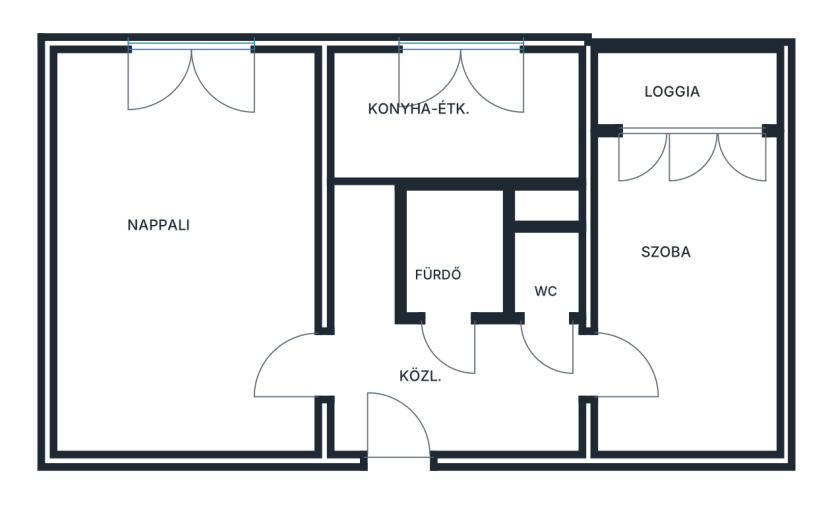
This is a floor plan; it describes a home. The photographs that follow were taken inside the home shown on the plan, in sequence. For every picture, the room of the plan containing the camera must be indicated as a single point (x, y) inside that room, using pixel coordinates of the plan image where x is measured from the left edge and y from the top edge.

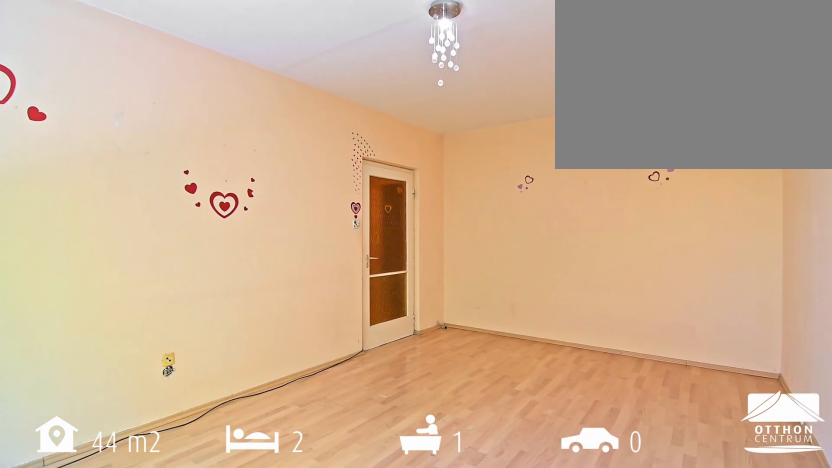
(161, 256)
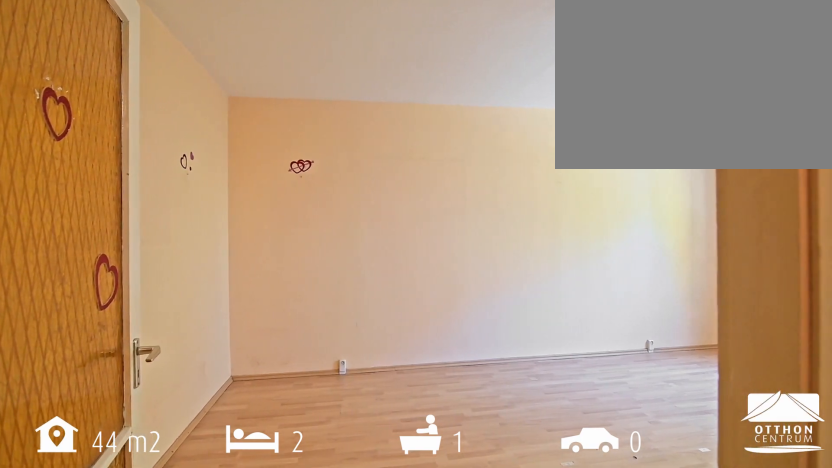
(161, 256)
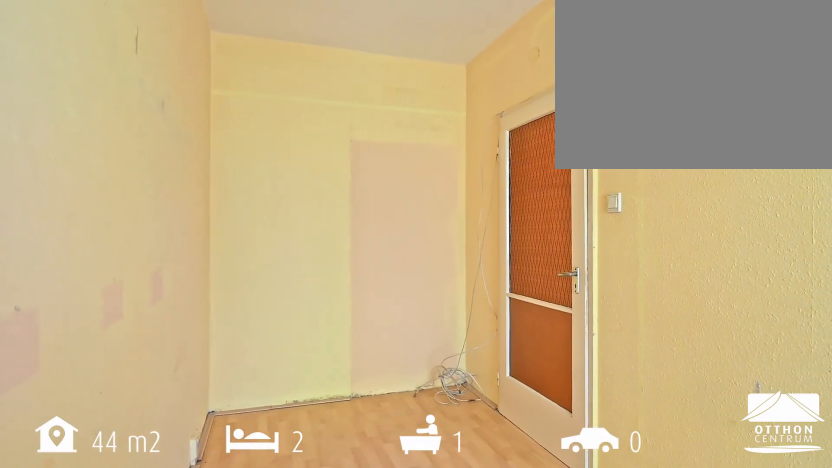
(673, 286)
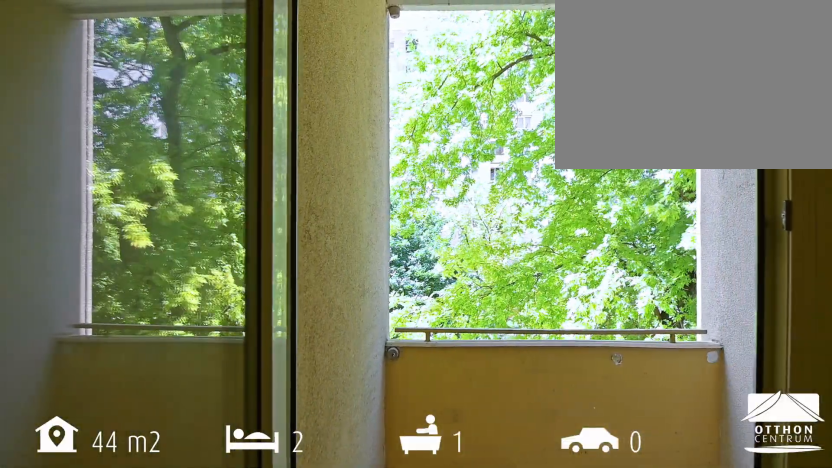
(748, 93)
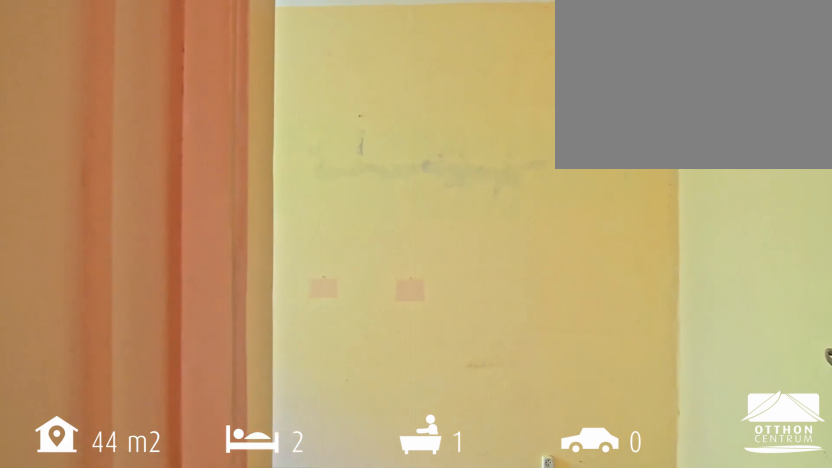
(673, 278)
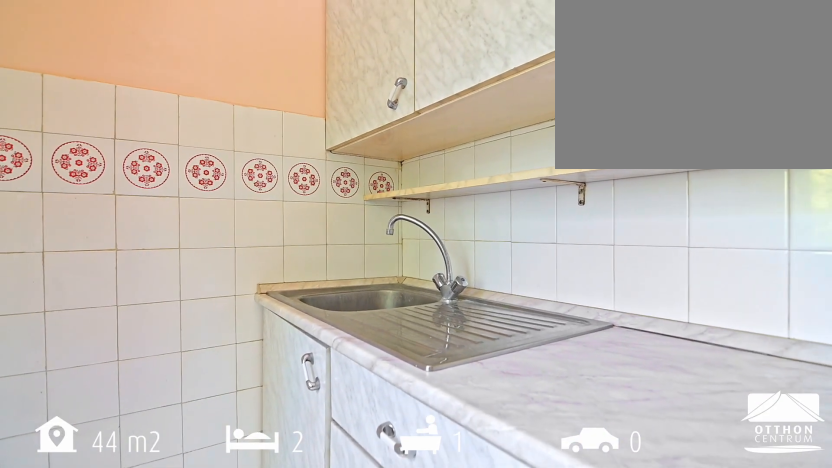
(451, 150)
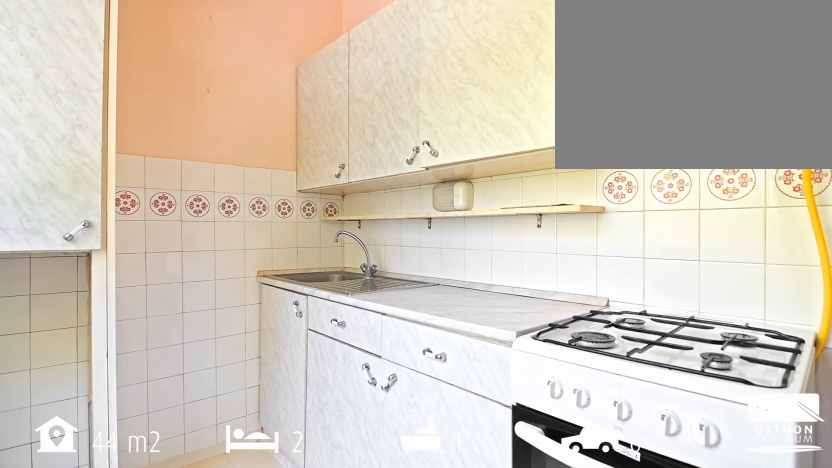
(451, 150)
